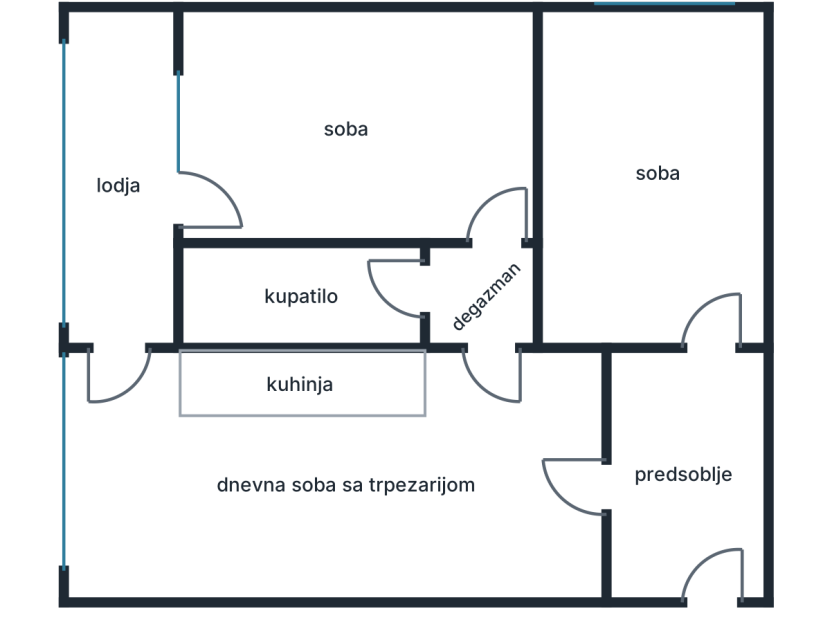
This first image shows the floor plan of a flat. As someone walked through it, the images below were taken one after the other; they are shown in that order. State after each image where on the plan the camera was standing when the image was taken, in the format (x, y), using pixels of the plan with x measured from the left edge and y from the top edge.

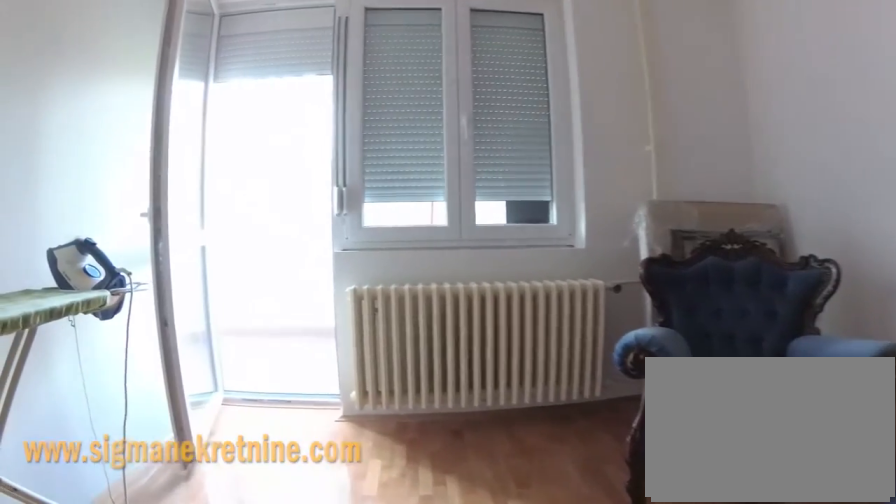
(438, 184)
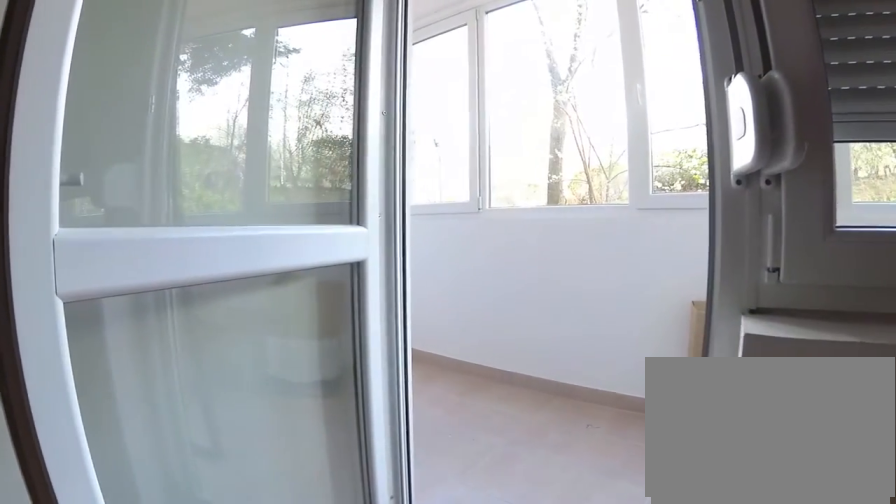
(269, 190)
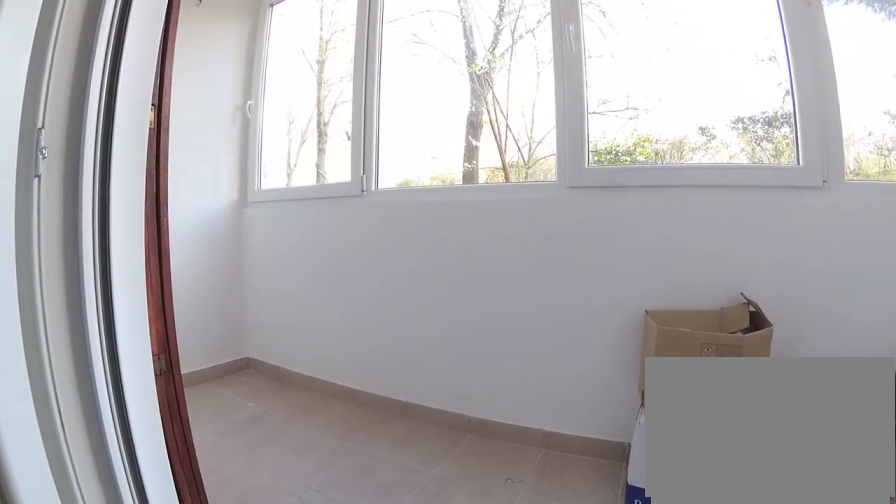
(200, 190)
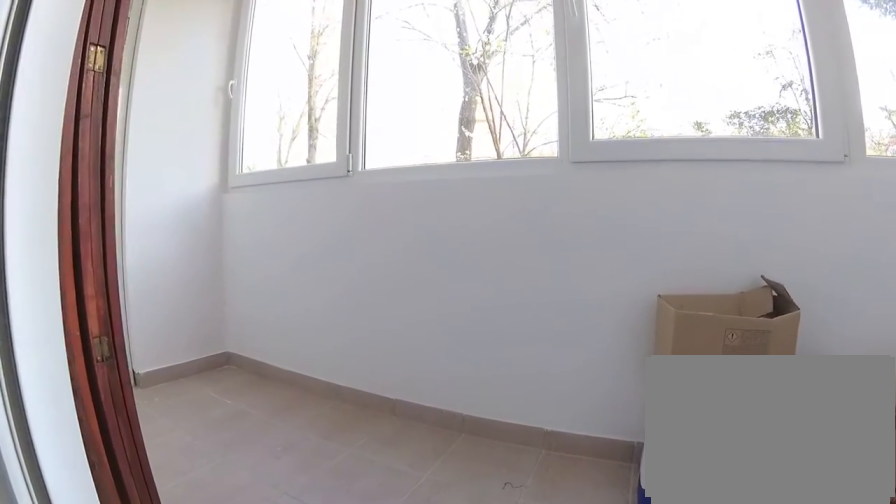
(191, 189)
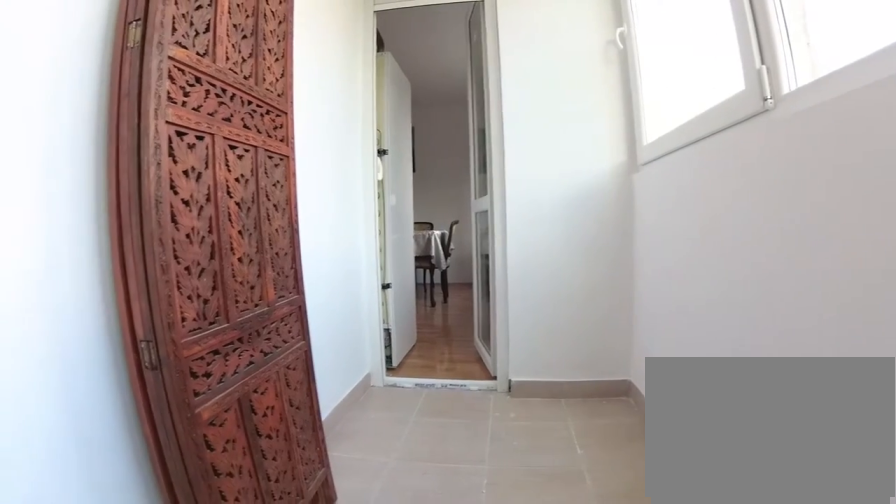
(120, 196)
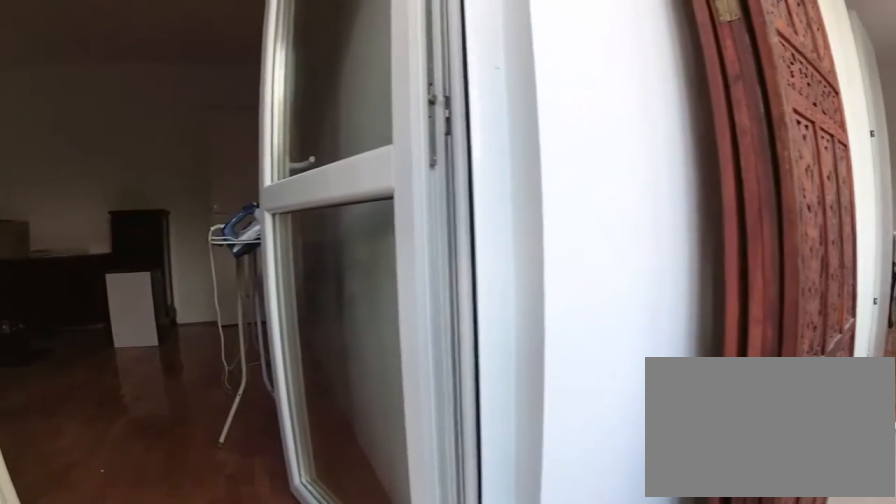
(118, 196)
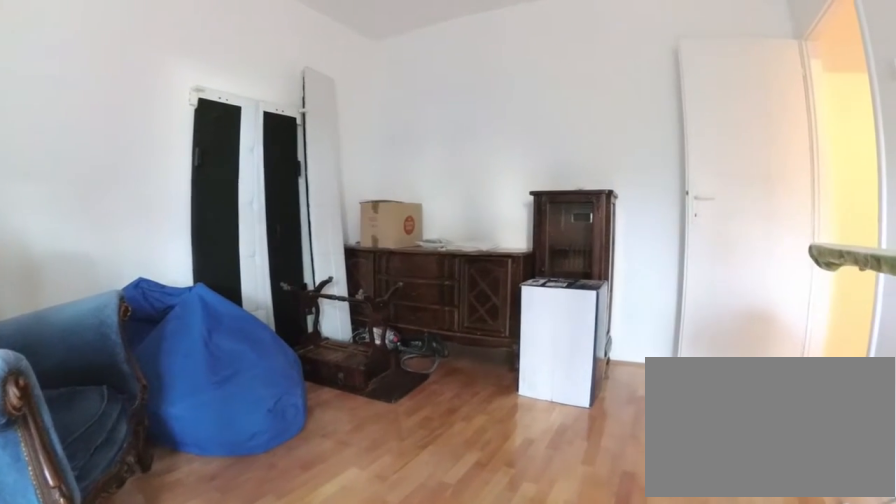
(241, 205)
